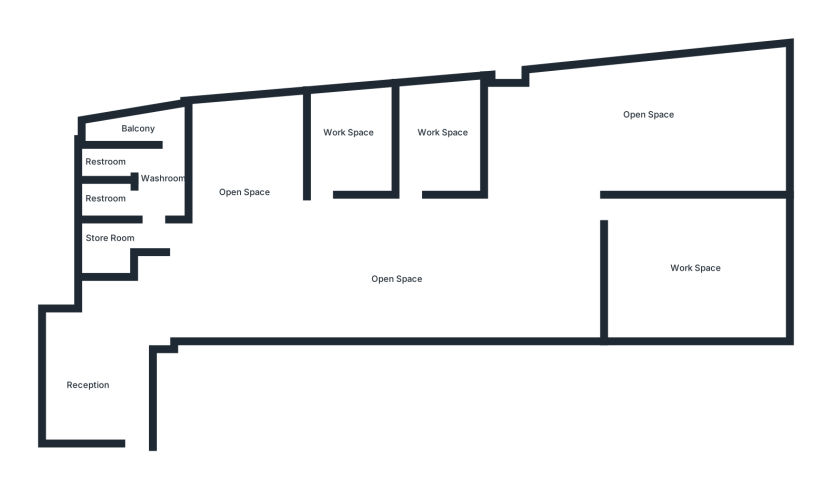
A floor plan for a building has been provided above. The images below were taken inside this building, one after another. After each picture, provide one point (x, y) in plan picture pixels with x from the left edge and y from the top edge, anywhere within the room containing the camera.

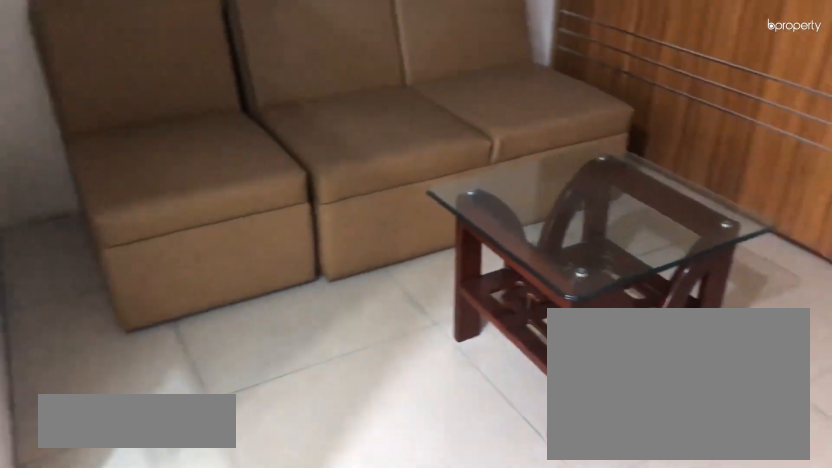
(95, 366)
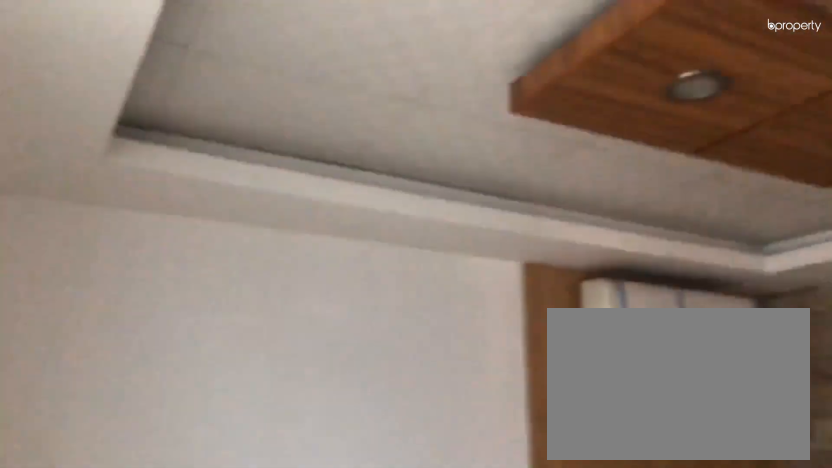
(95, 366)
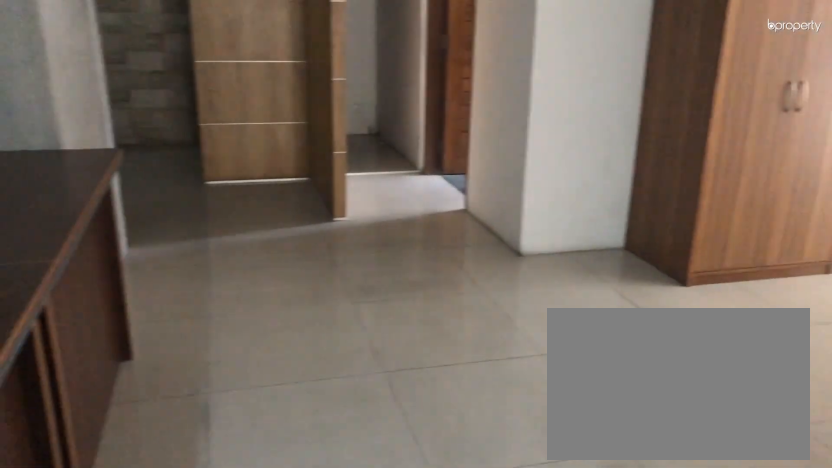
(380, 283)
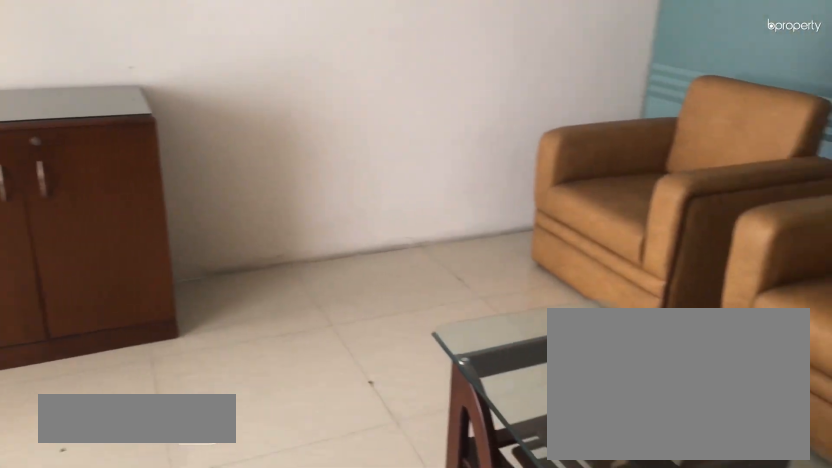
(685, 257)
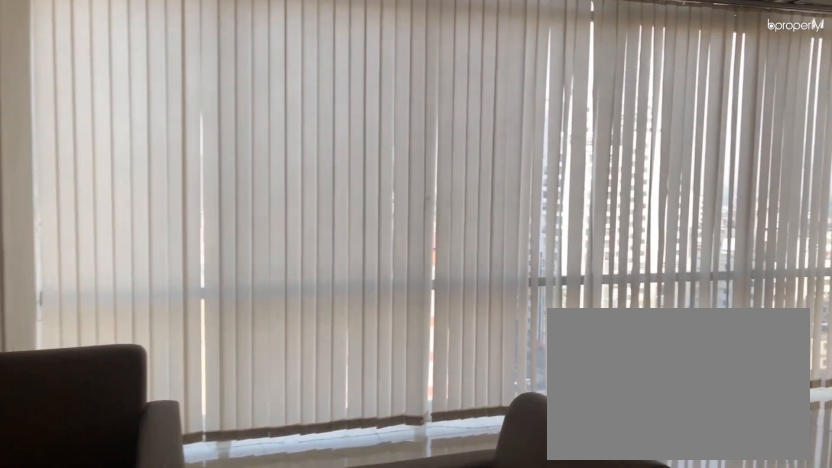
(585, 144)
